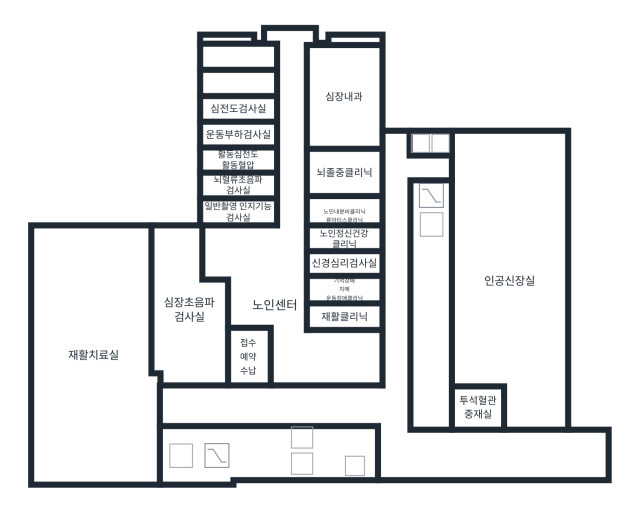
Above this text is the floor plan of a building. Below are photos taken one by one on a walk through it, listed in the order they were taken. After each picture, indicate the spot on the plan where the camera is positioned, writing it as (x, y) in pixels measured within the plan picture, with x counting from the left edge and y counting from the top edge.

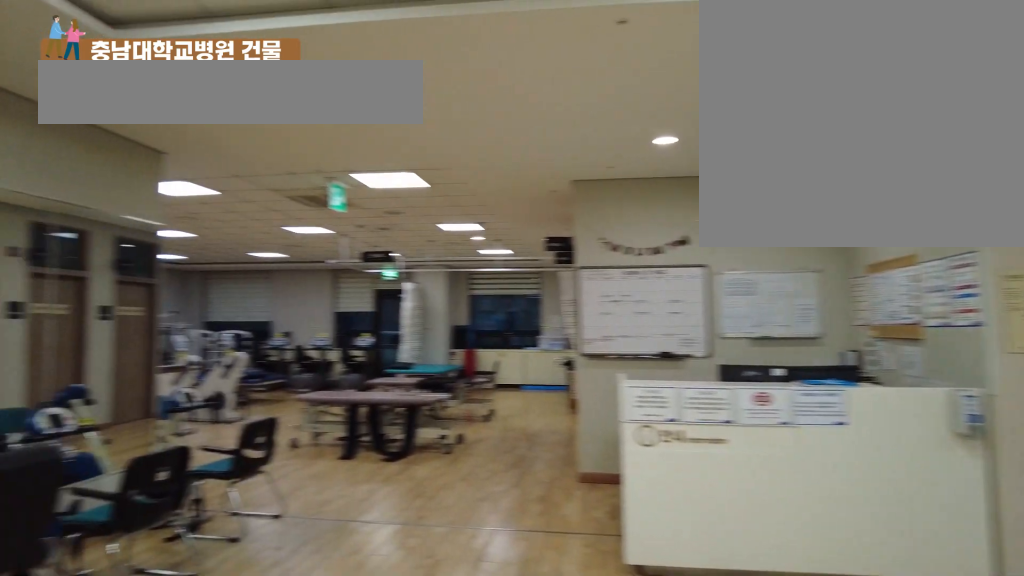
(184, 420)
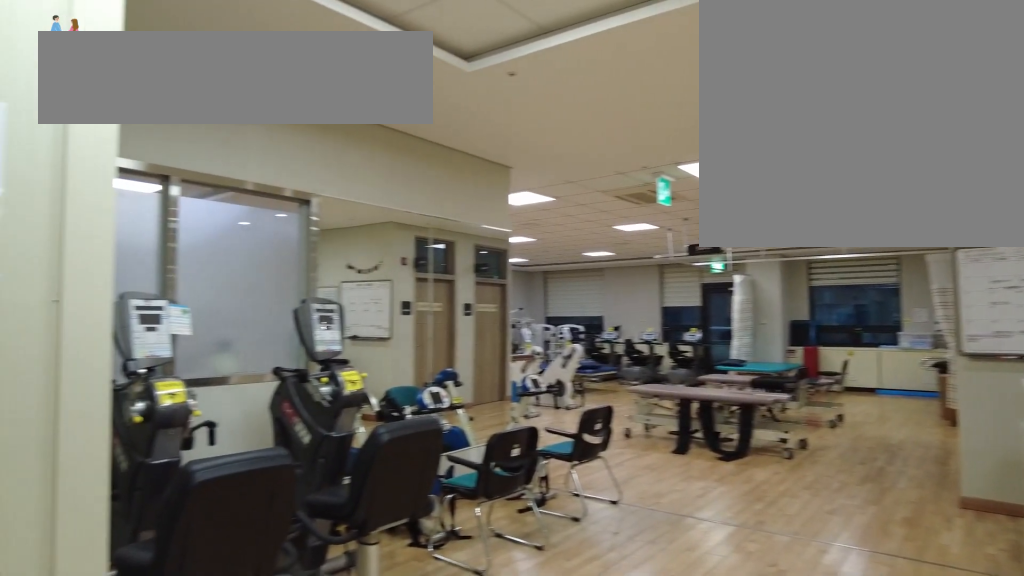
(183, 418)
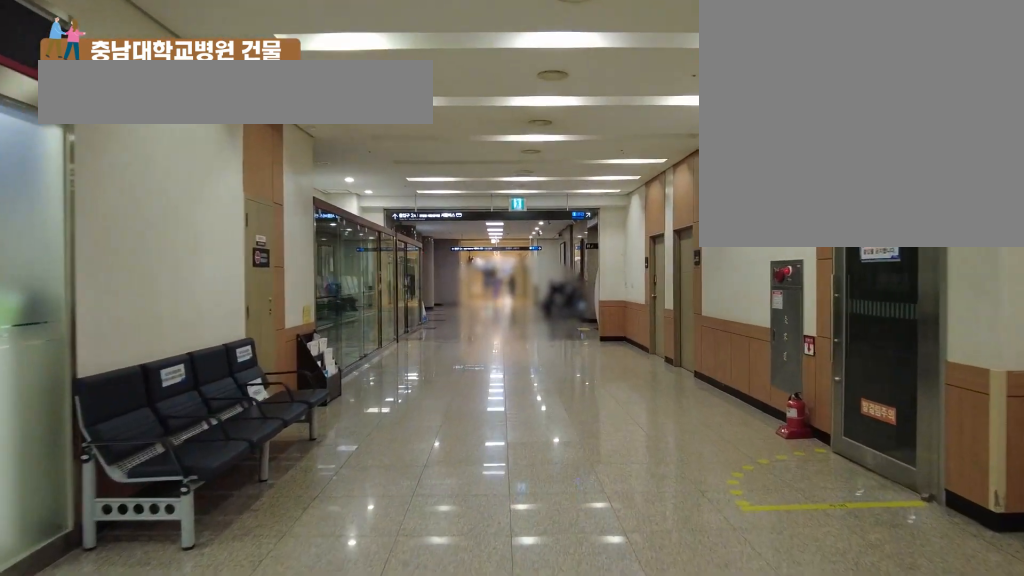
(188, 409)
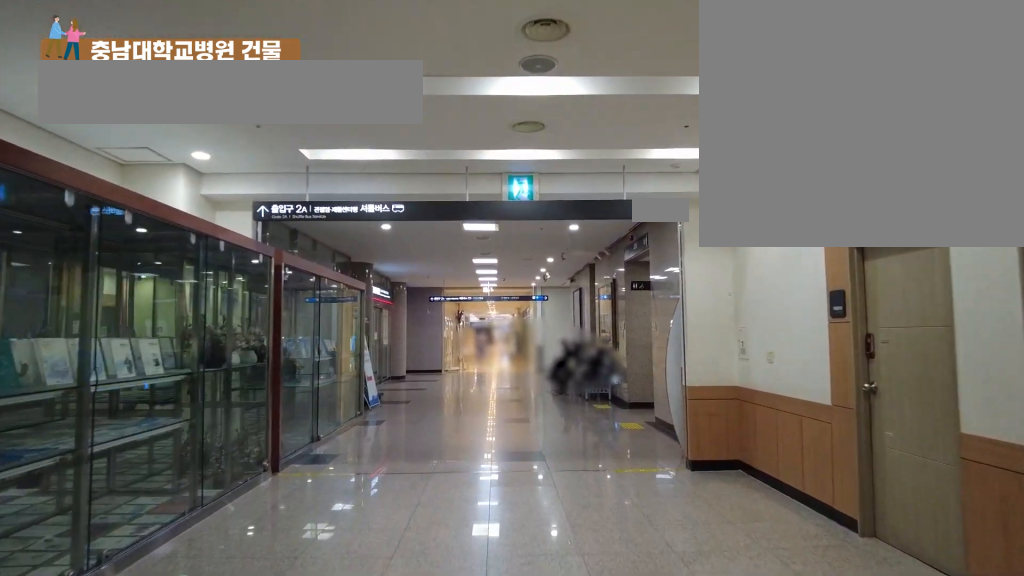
(203, 409)
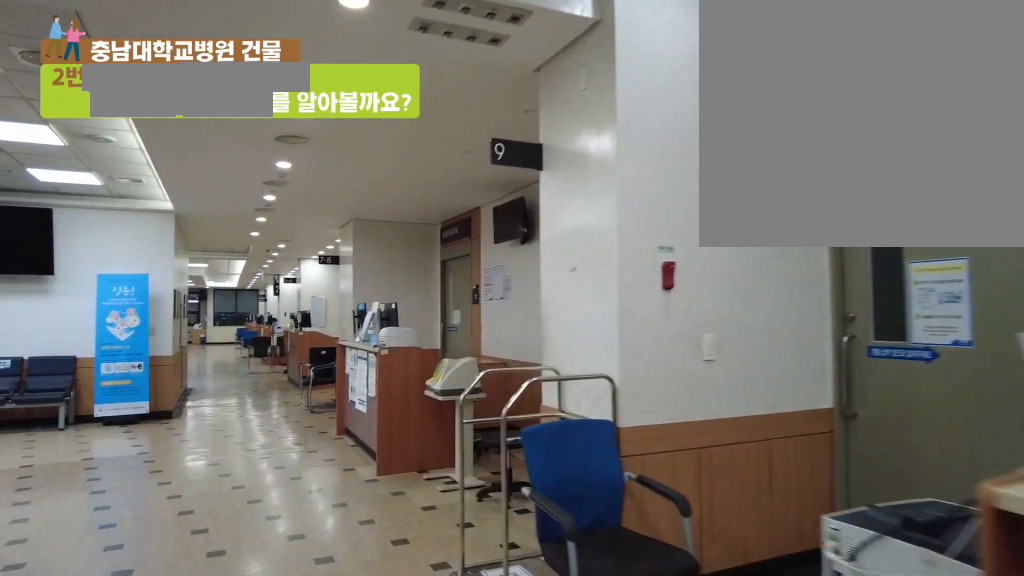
(306, 330)
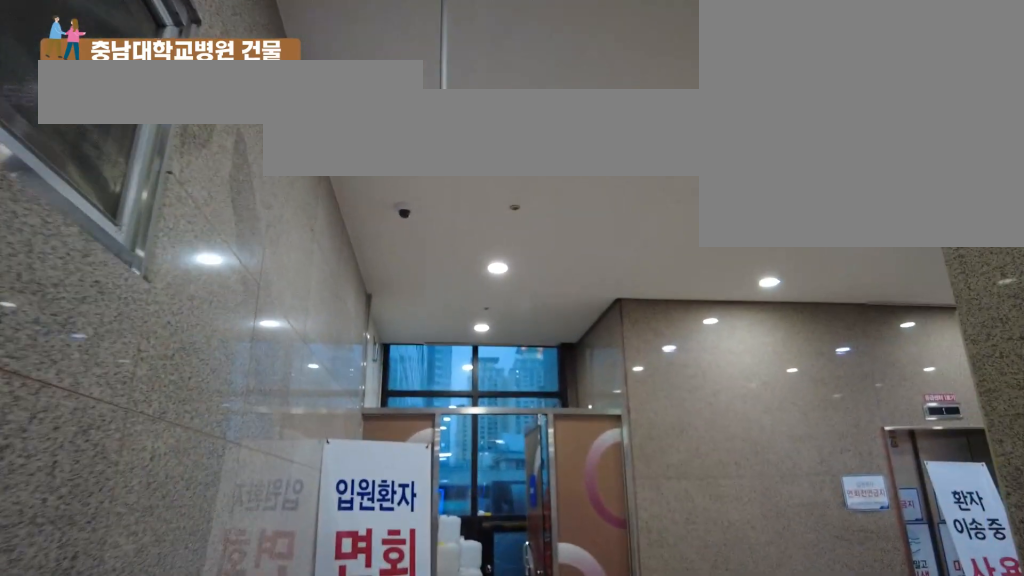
(397, 300)
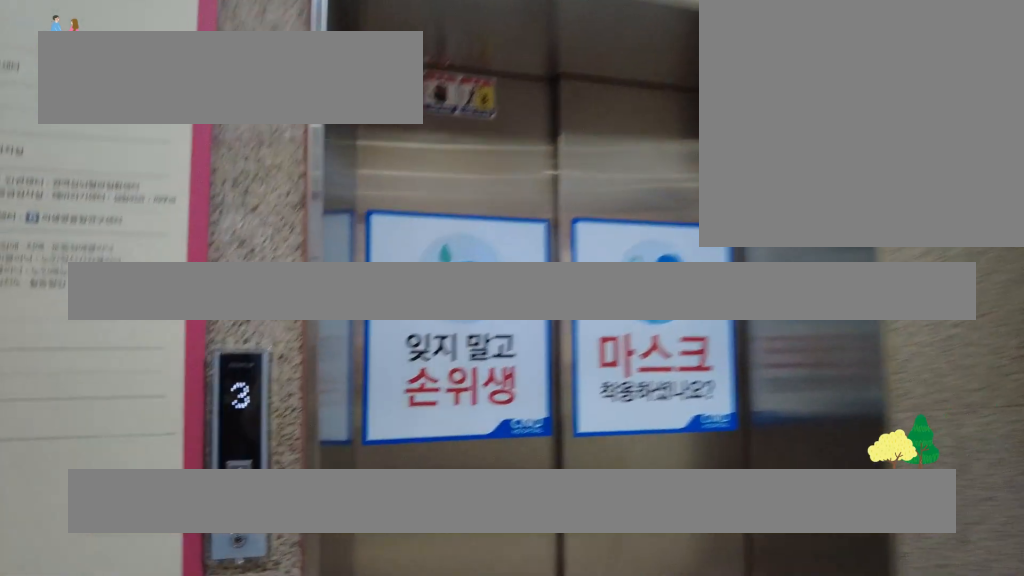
(417, 172)
